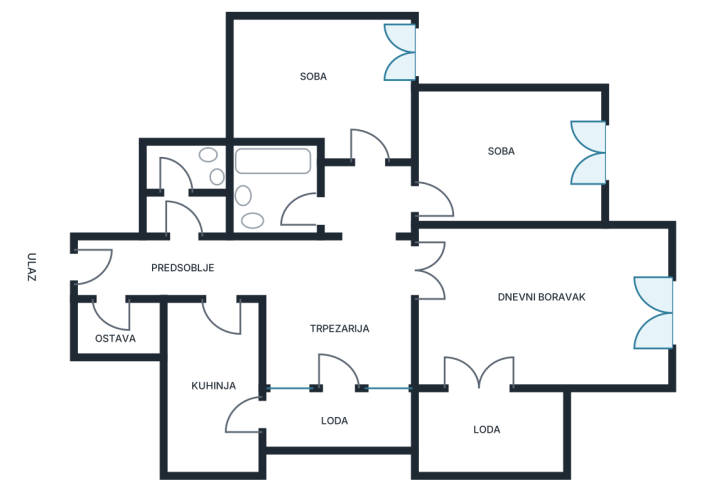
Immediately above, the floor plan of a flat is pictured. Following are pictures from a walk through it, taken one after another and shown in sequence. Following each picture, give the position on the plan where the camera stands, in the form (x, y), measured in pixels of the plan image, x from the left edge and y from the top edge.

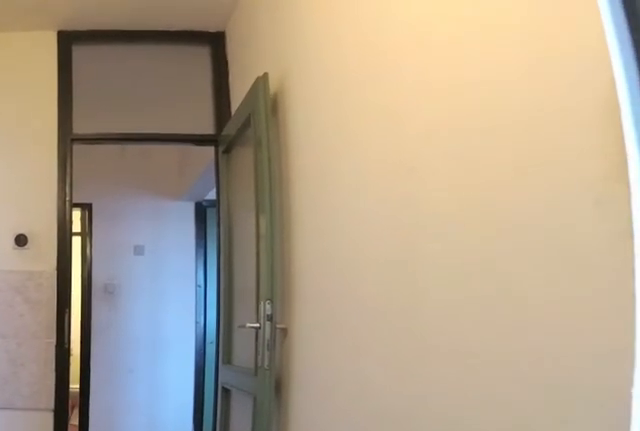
(217, 457)
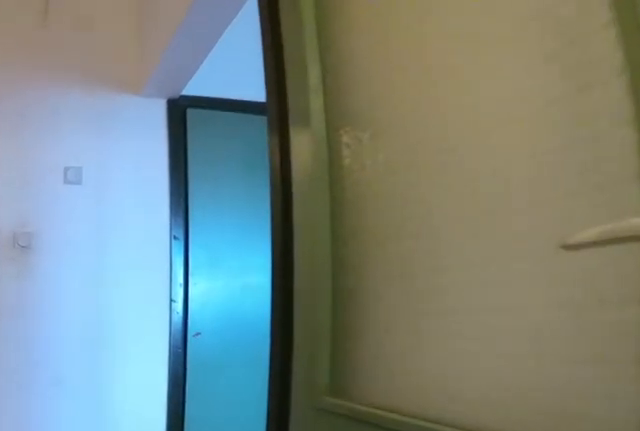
(220, 369)
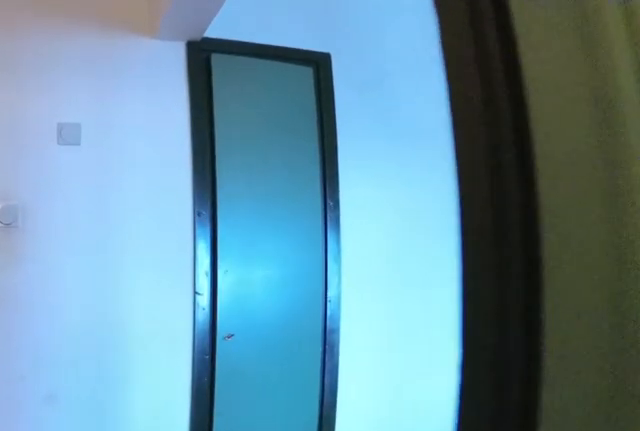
(220, 343)
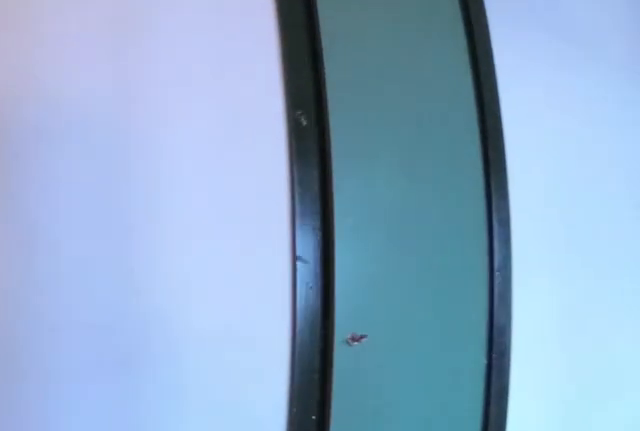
(220, 299)
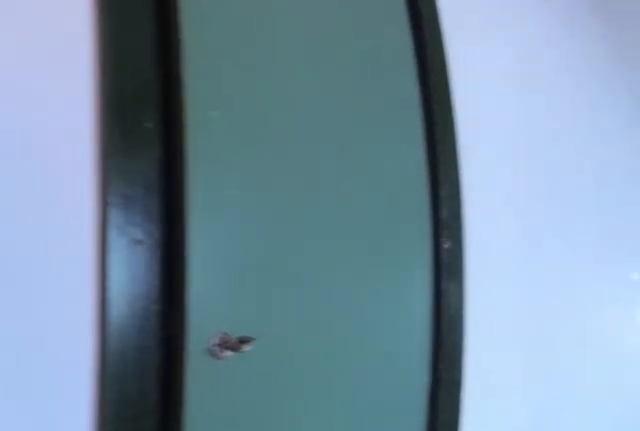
(215, 281)
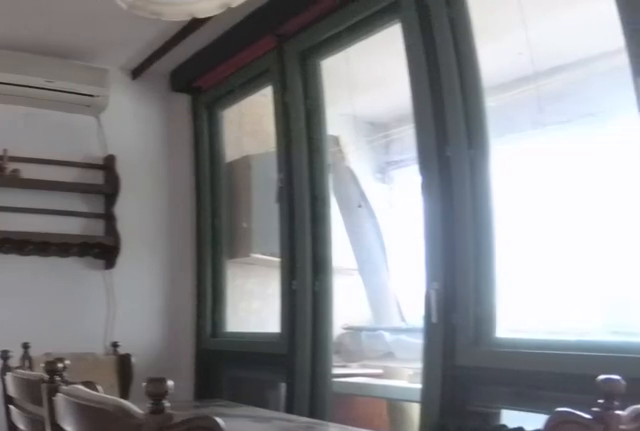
(248, 266)
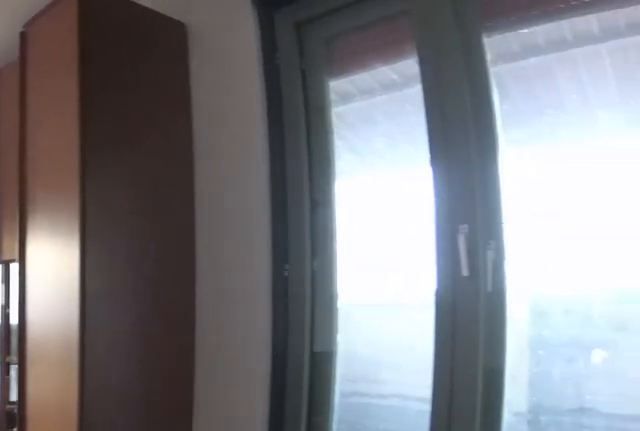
(415, 269)
